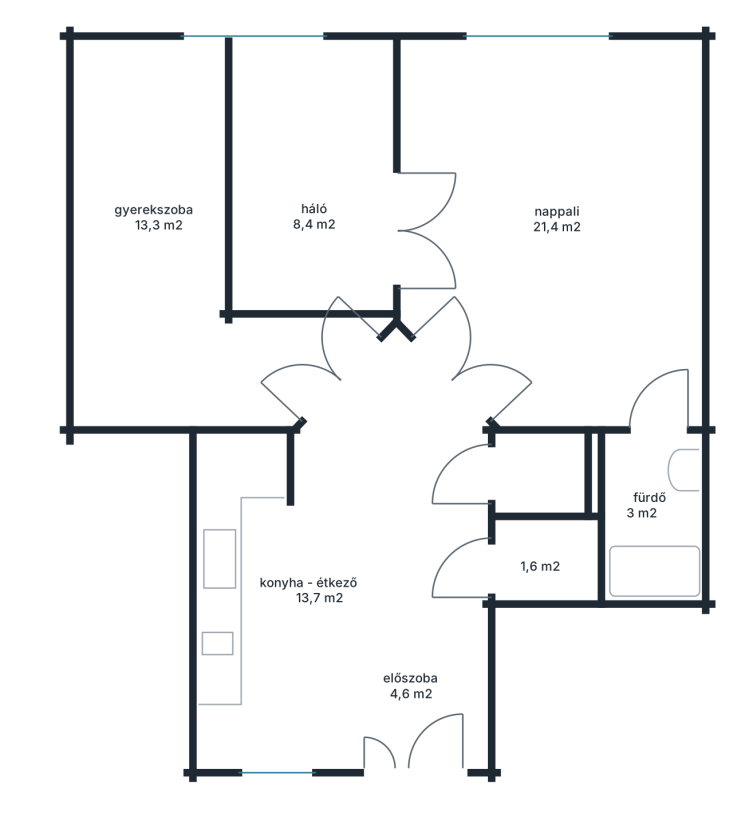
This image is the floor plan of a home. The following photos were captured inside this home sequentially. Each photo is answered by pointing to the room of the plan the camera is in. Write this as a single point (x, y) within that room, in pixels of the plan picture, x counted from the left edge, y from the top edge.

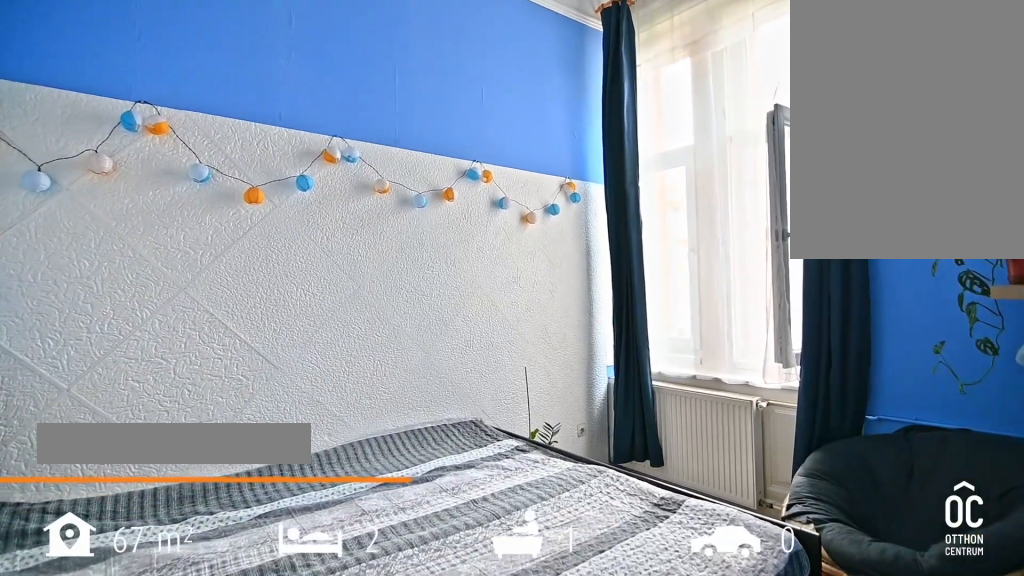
(315, 189)
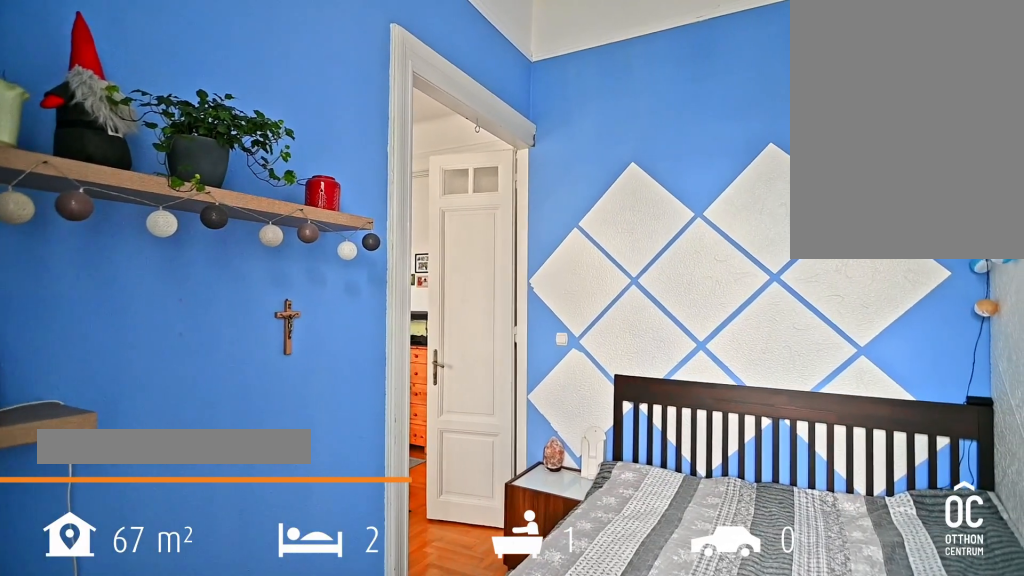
(314, 189)
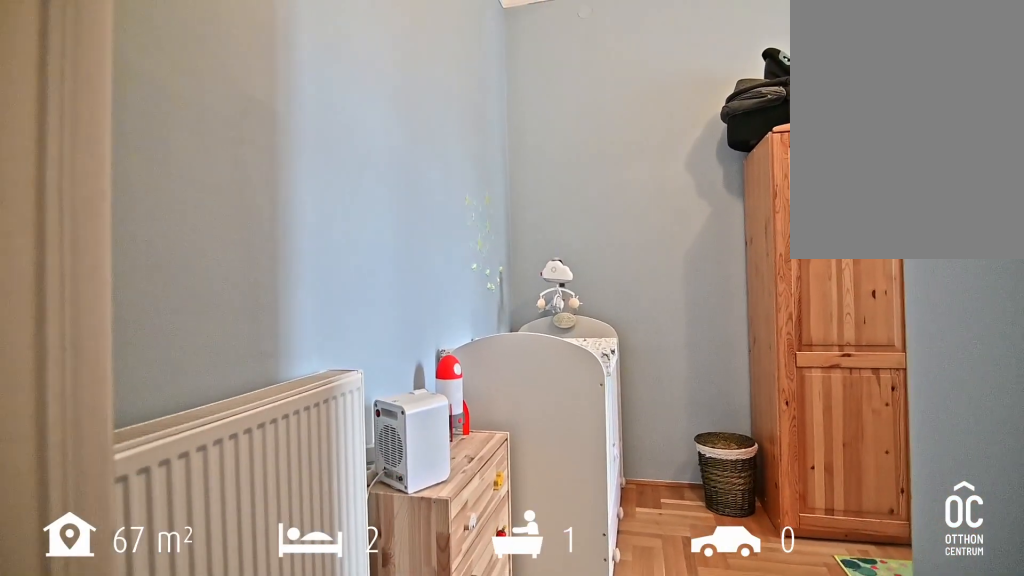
(147, 227)
